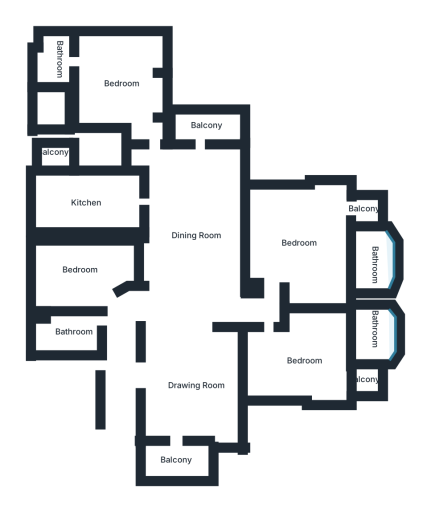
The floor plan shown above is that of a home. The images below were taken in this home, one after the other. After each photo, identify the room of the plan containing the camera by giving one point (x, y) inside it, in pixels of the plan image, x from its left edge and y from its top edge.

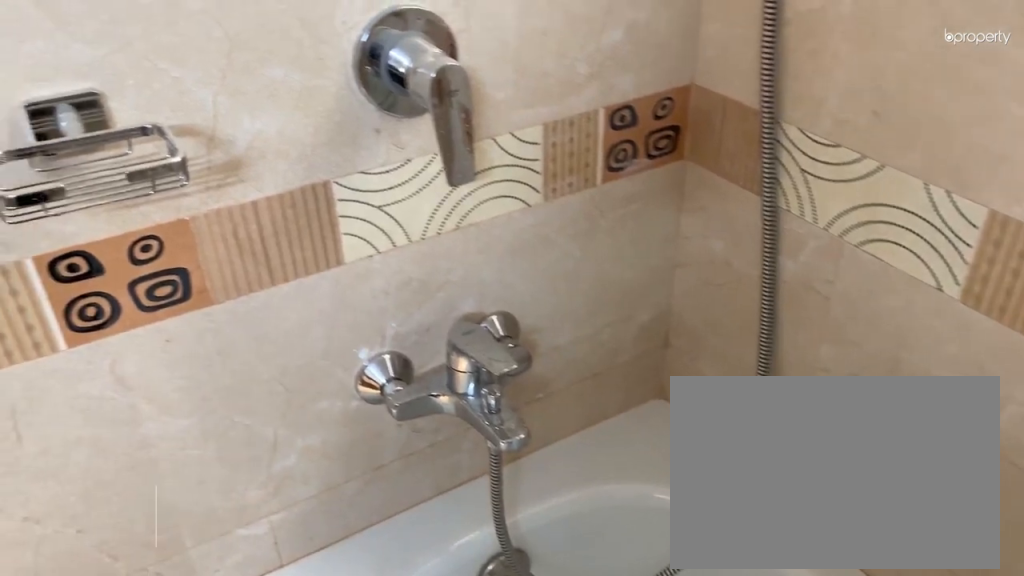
(370, 264)
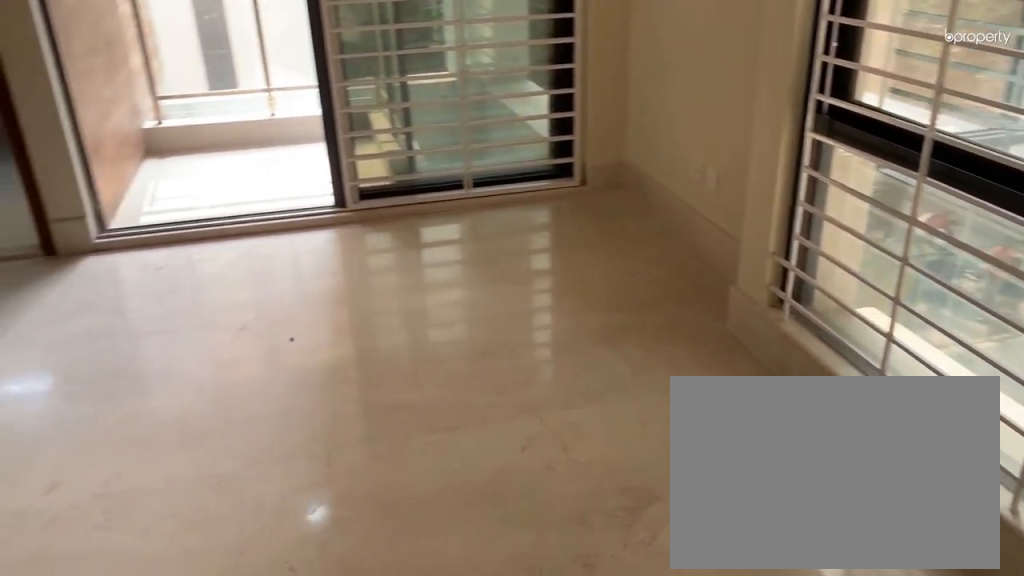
(307, 360)
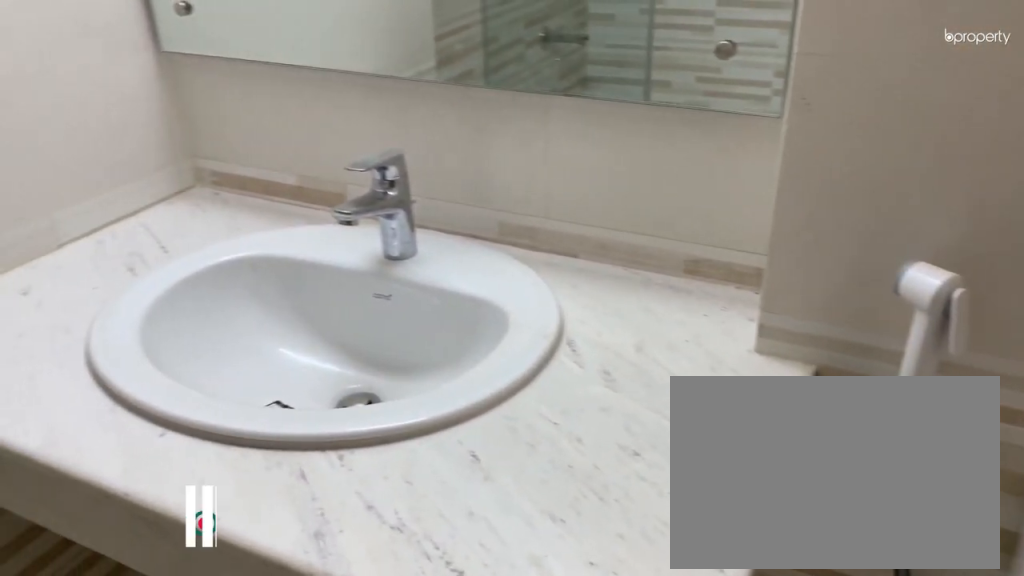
(373, 329)
